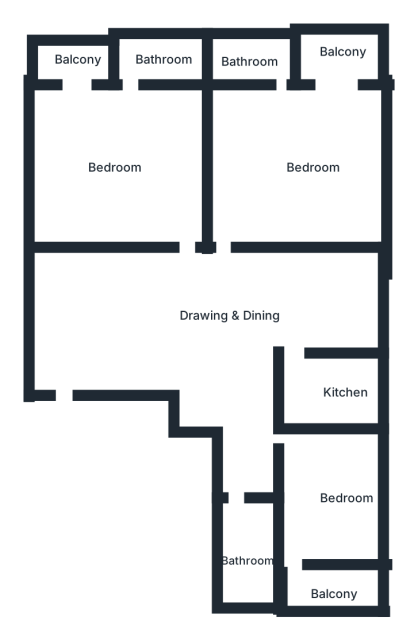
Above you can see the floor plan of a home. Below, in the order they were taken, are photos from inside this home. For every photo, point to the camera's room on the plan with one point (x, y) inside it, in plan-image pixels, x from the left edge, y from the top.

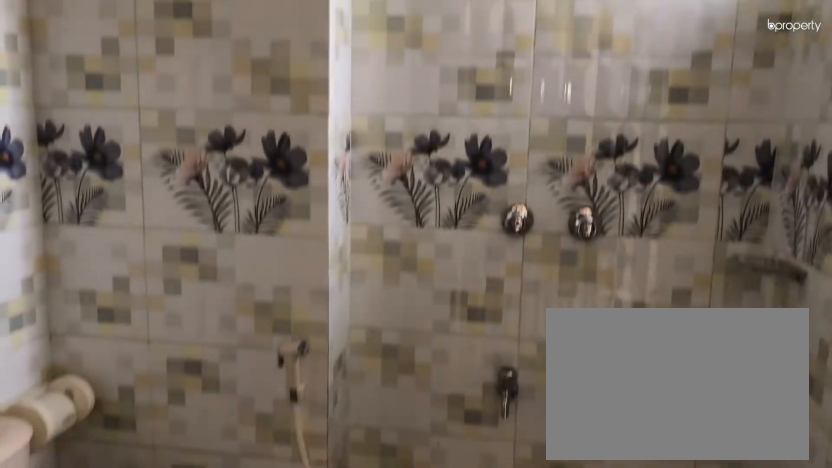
(256, 62)
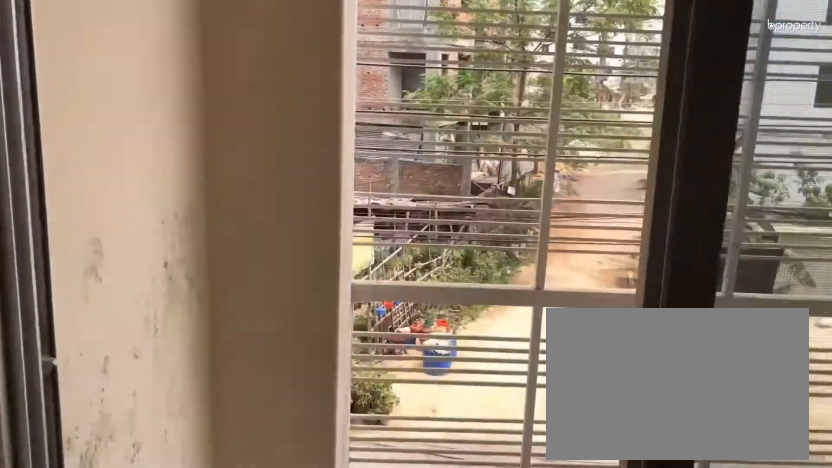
(340, 94)
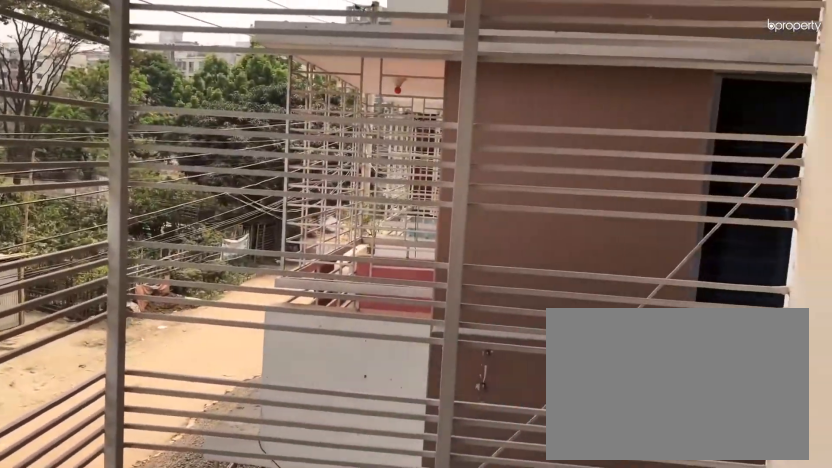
(339, 66)
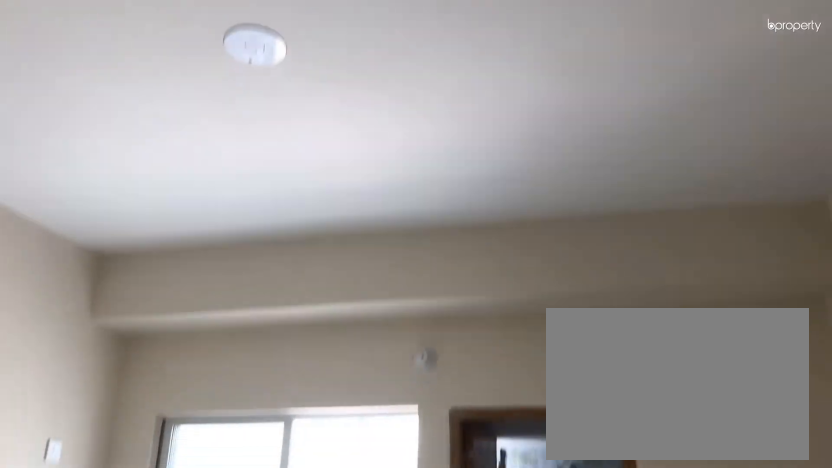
(123, 105)
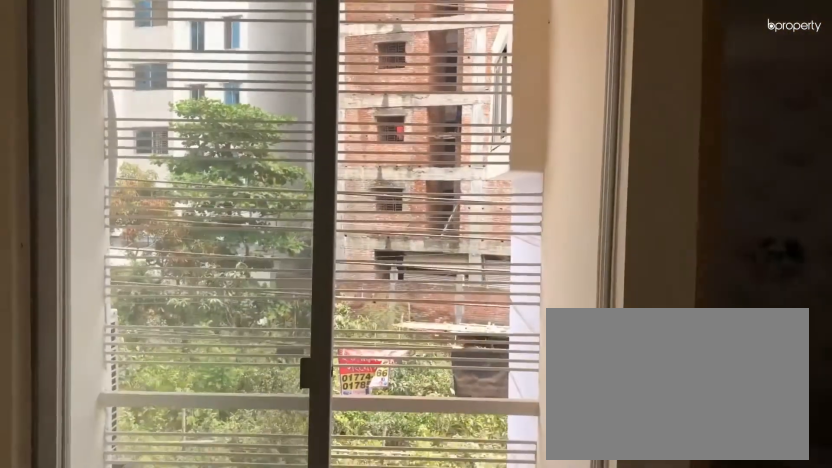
(123, 105)
